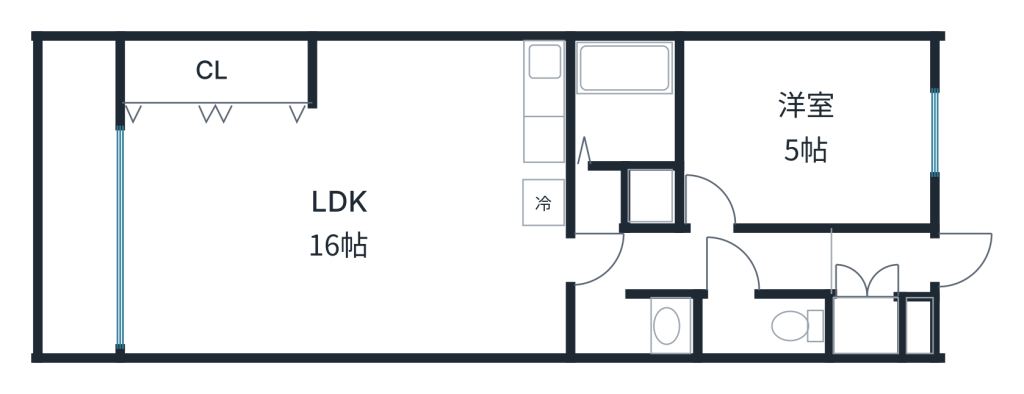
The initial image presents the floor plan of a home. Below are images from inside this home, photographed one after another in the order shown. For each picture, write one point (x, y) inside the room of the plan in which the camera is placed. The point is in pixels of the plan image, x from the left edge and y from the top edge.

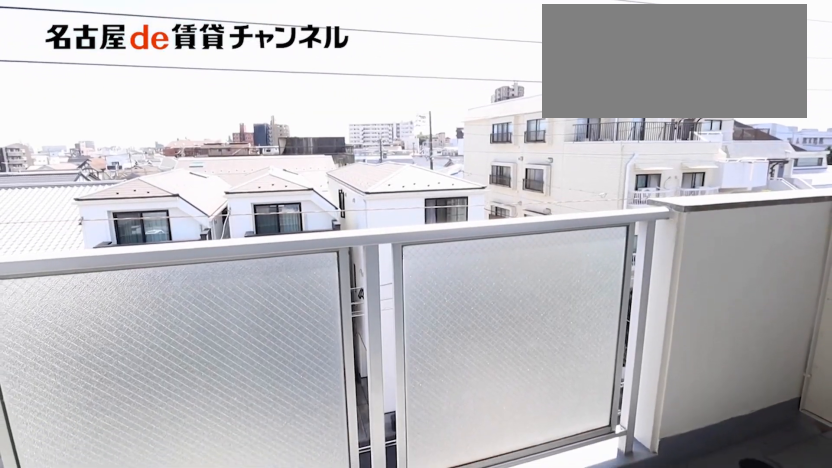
(79, 197)
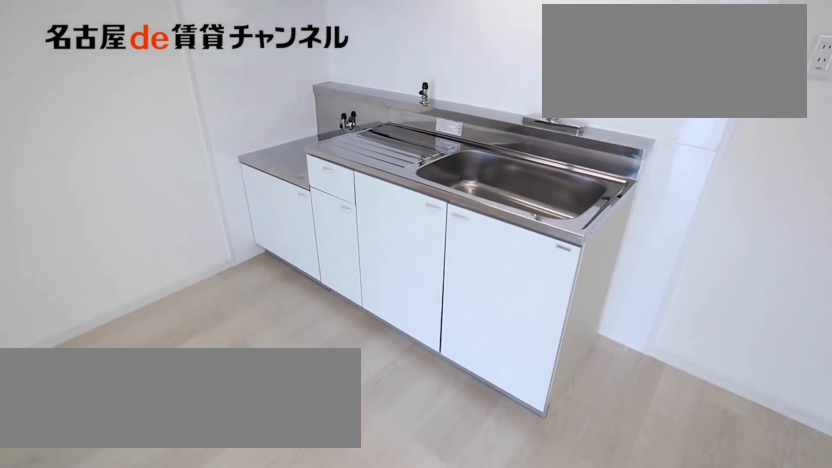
(534, 127)
